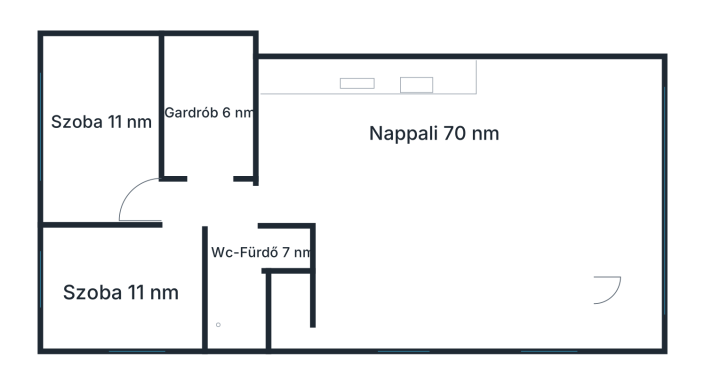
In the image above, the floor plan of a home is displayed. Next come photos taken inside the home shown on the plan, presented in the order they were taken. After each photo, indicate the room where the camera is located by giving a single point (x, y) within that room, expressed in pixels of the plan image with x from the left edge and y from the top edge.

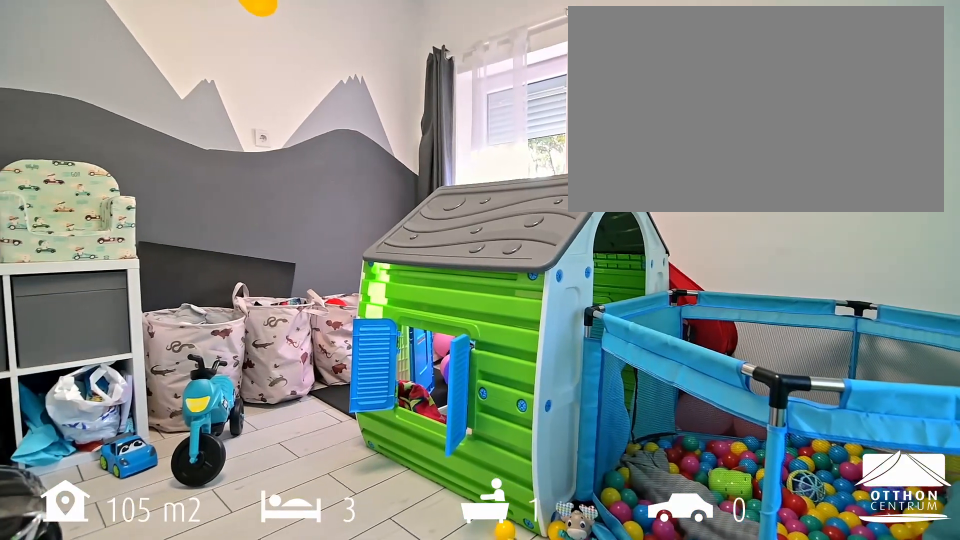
(121, 294)
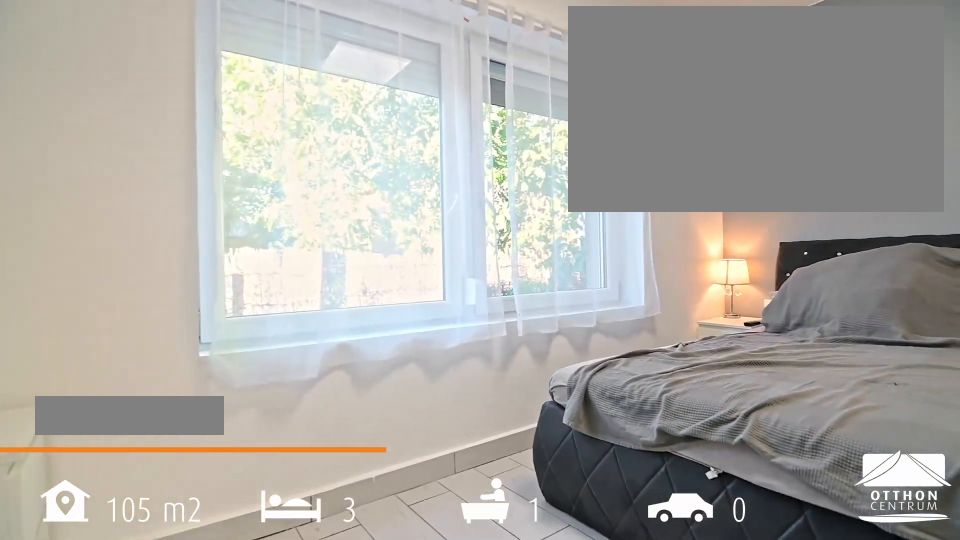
(103, 134)
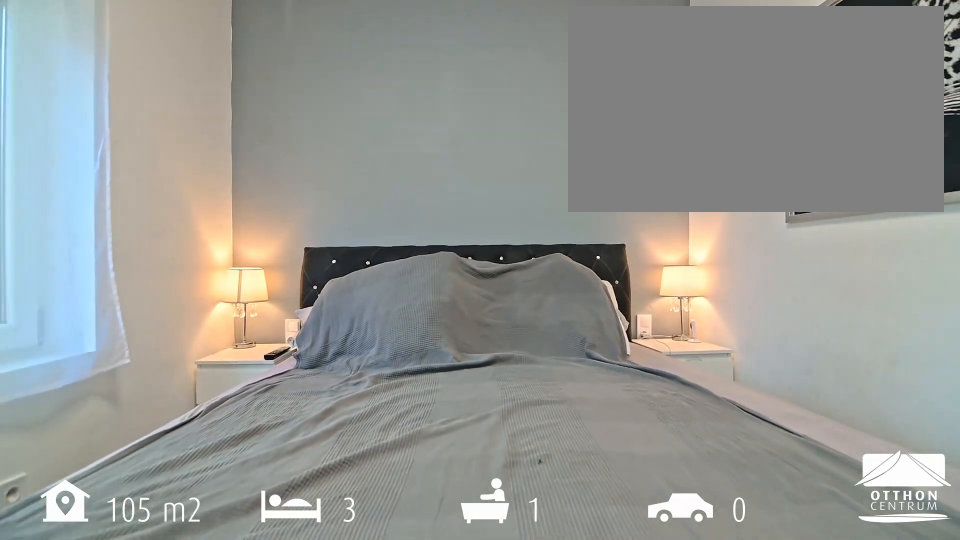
(103, 134)
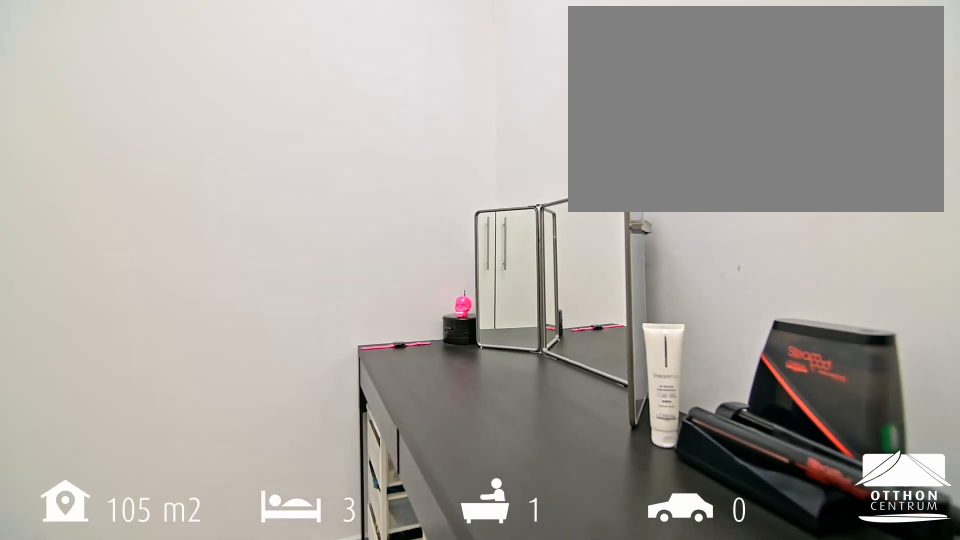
(207, 114)
